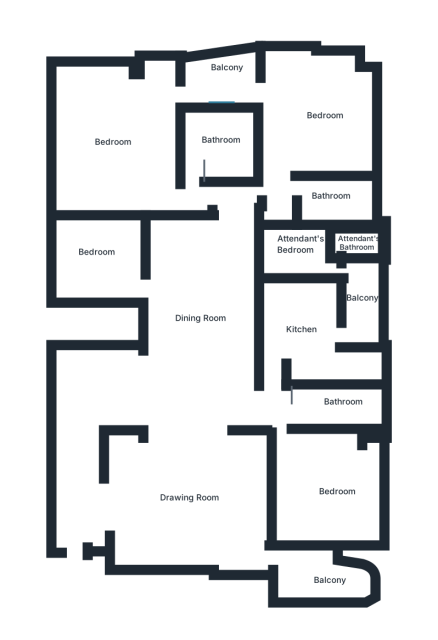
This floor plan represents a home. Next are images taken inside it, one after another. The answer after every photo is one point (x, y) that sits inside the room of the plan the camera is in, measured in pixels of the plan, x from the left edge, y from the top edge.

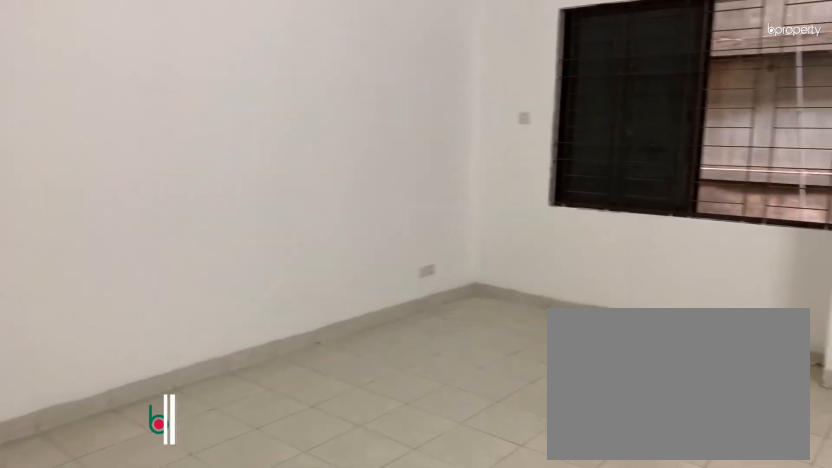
(128, 156)
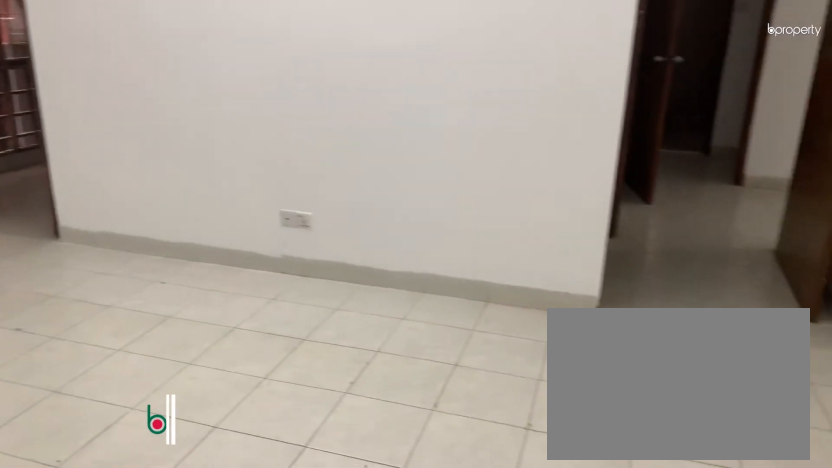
(128, 156)
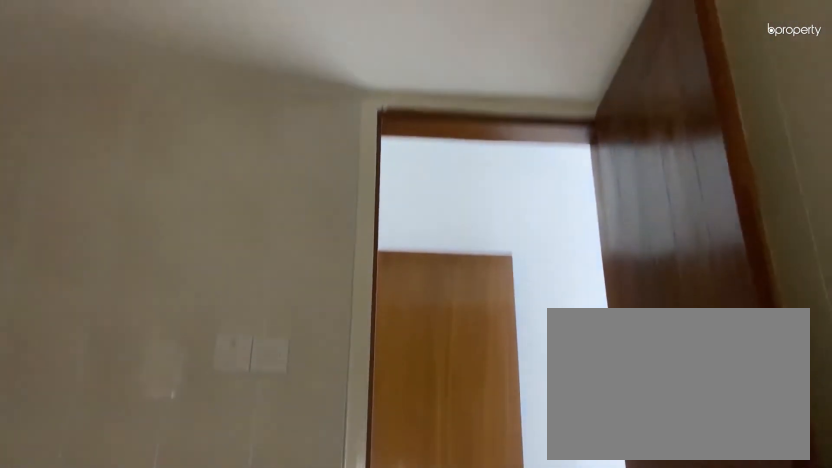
(209, 146)
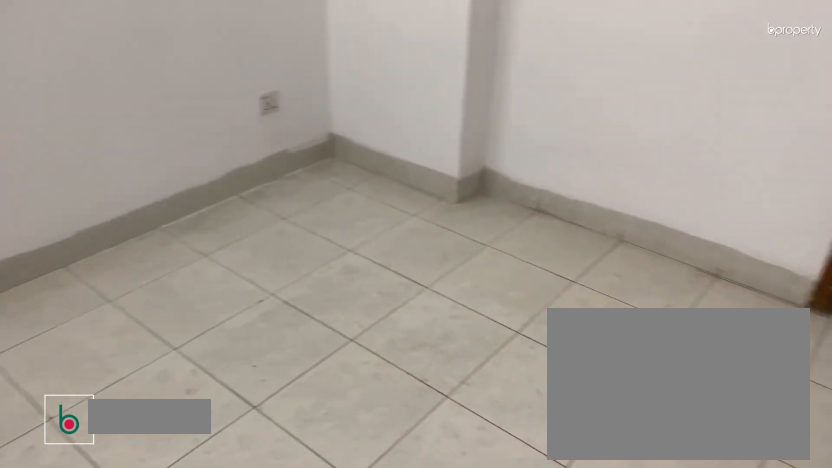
(102, 260)
